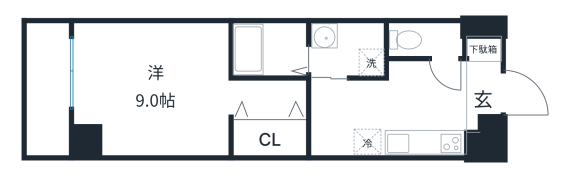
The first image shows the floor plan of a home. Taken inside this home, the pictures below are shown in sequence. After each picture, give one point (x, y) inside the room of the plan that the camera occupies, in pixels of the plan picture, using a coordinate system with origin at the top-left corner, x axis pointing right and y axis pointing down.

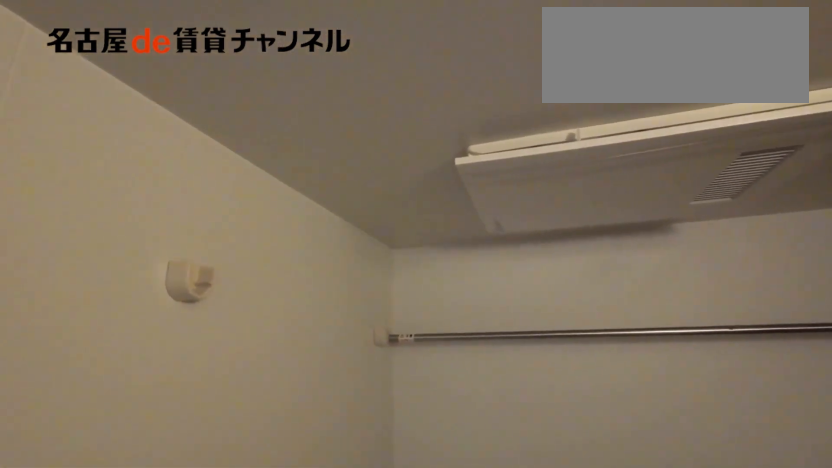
(269, 49)
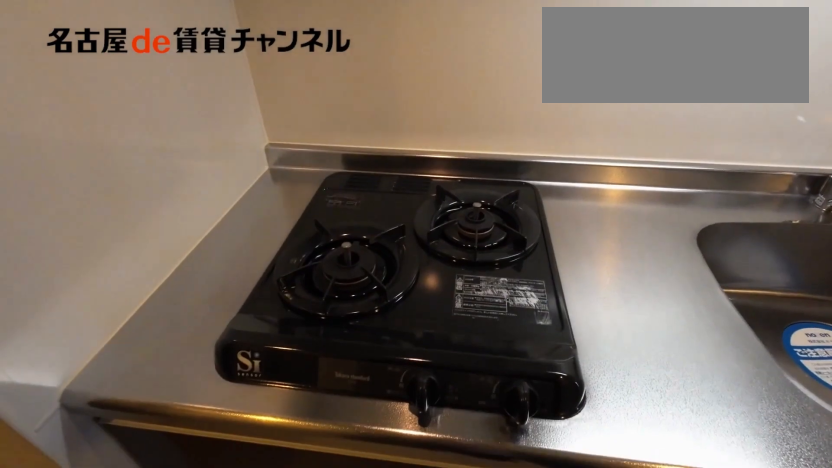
(411, 141)
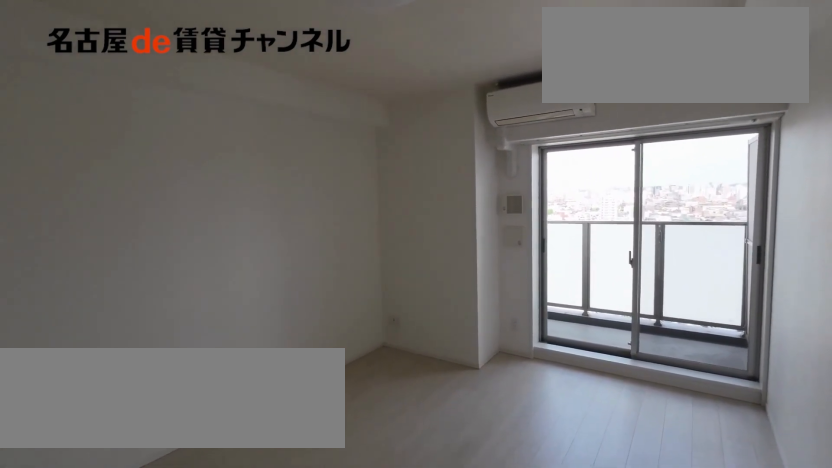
(149, 89)
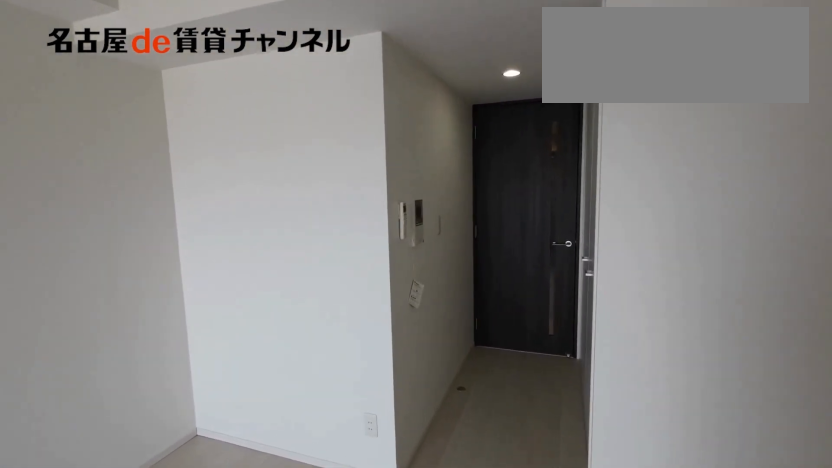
(149, 89)
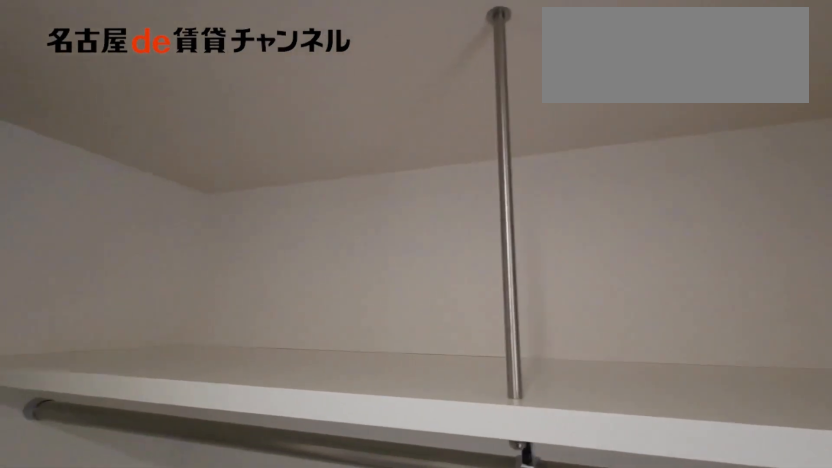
(270, 137)
